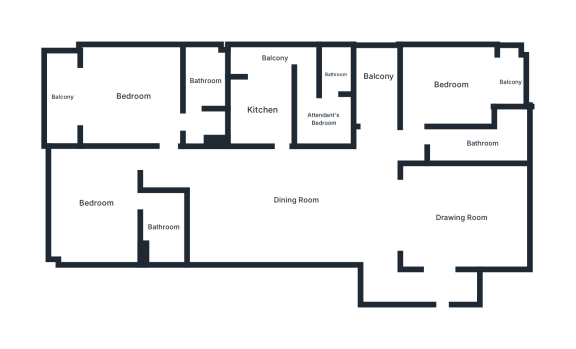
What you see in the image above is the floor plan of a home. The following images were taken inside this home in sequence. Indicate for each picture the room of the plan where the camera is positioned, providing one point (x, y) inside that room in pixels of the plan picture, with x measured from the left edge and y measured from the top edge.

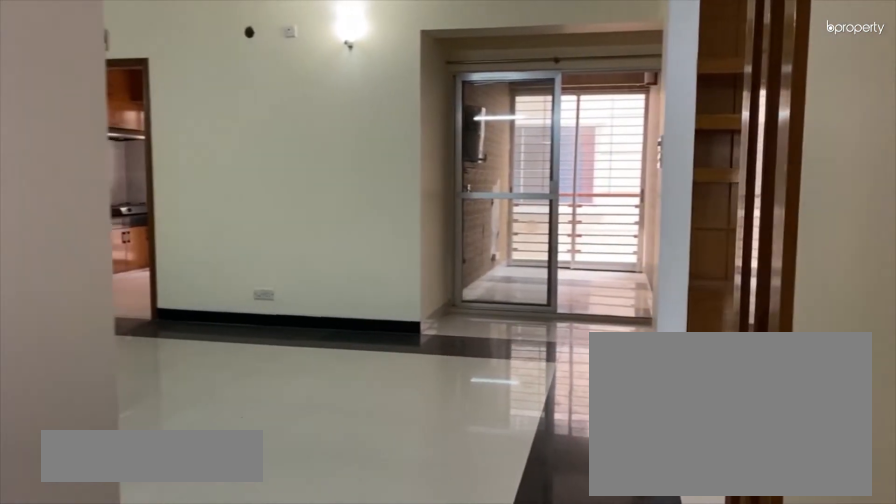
(381, 239)
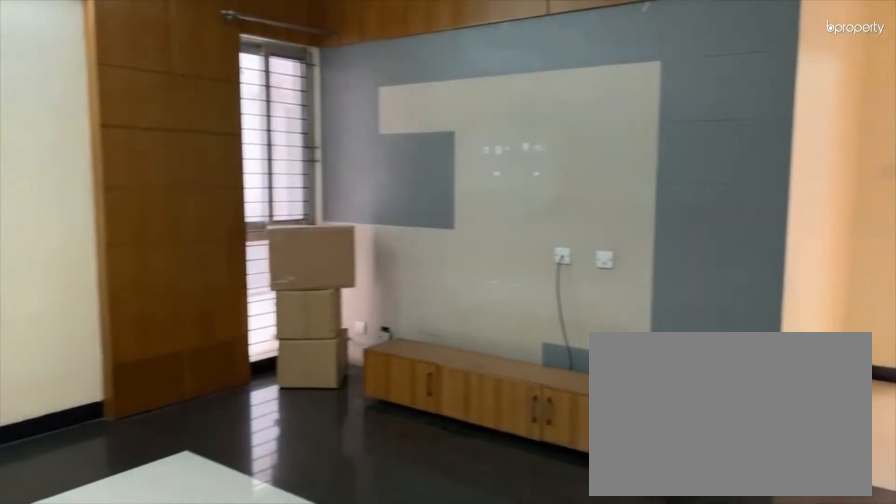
(294, 200)
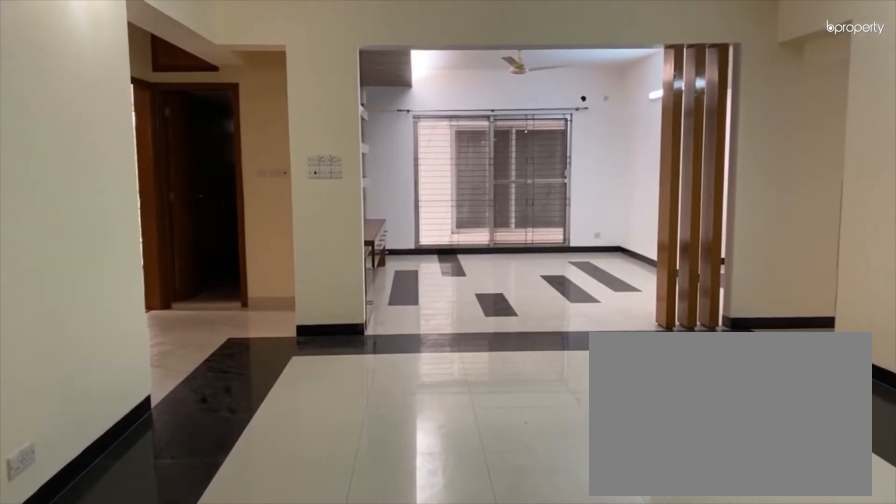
(294, 200)
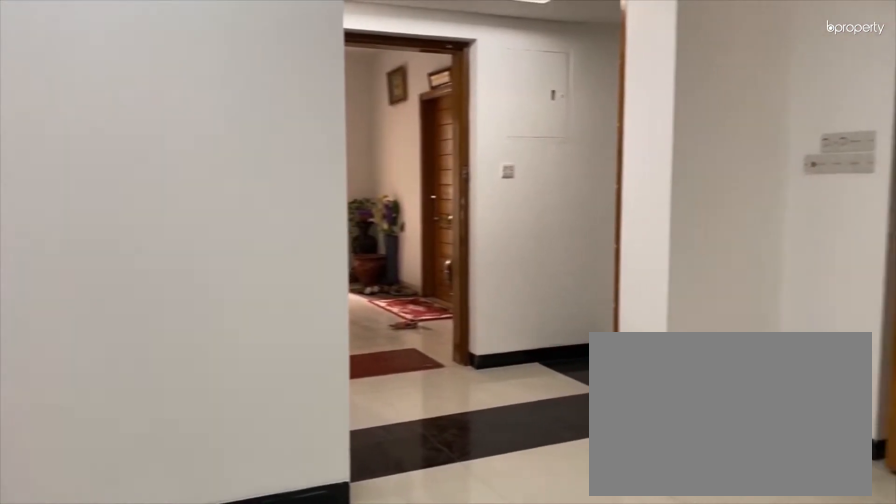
(469, 216)
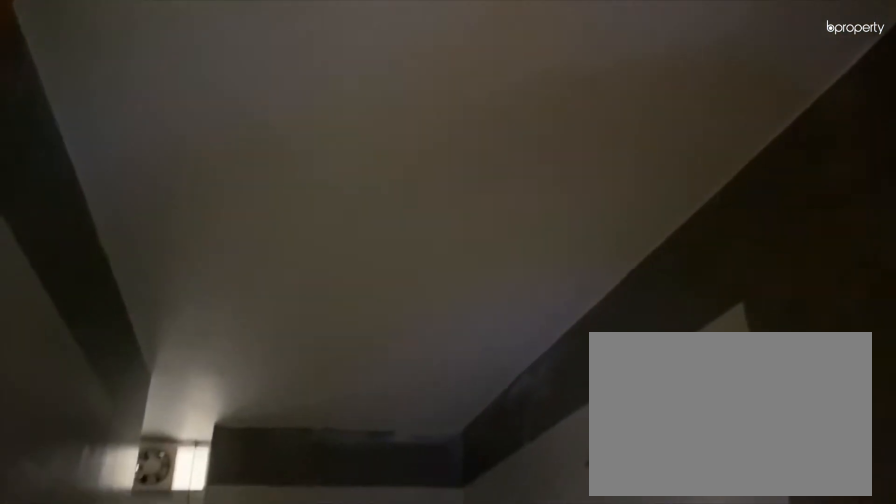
(482, 144)
